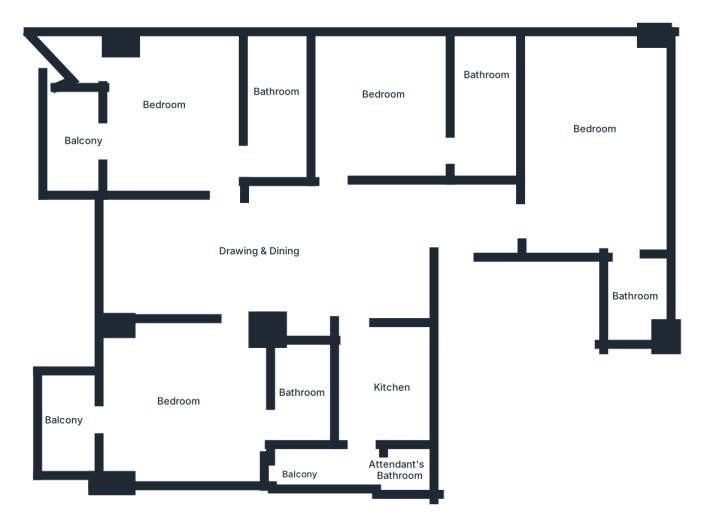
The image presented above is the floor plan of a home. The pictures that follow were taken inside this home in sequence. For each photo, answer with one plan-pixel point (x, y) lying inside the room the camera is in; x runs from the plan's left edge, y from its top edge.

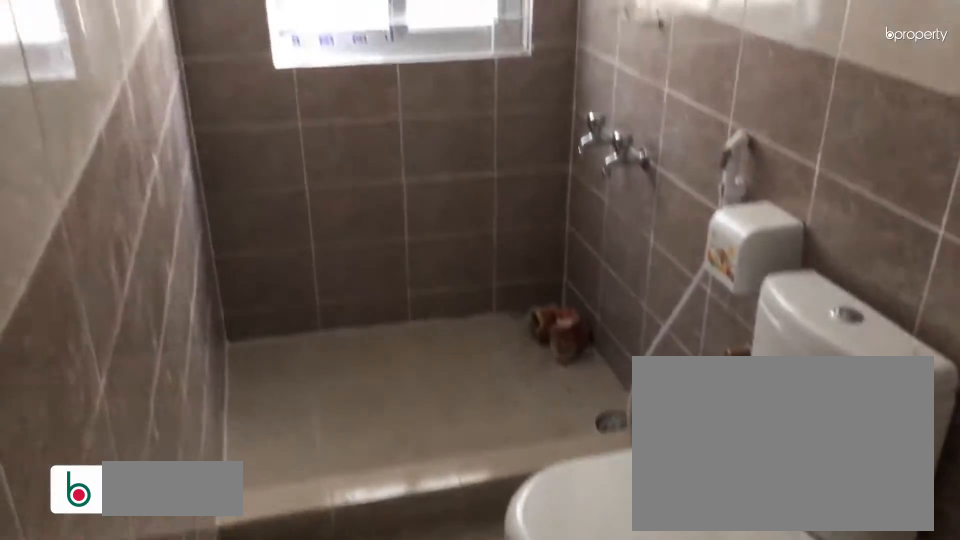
(490, 116)
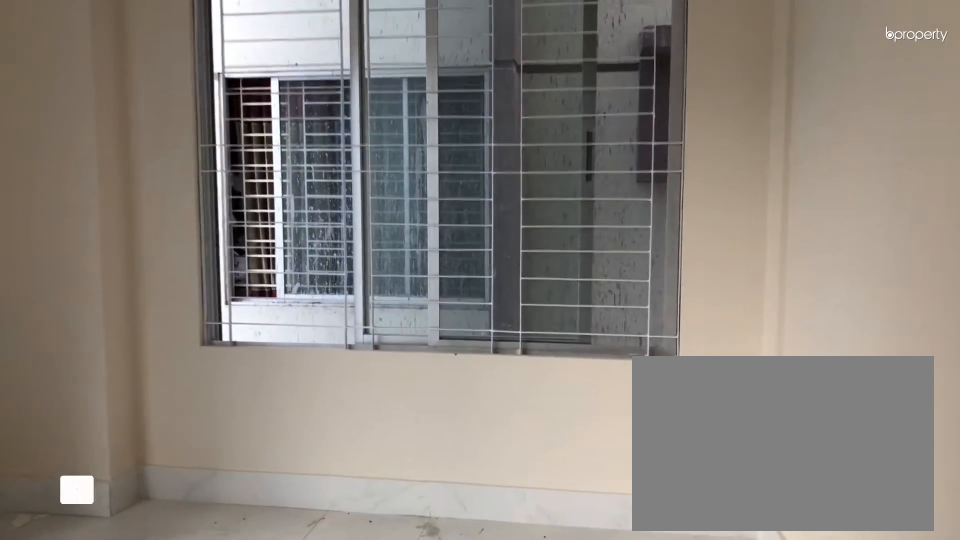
(170, 125)
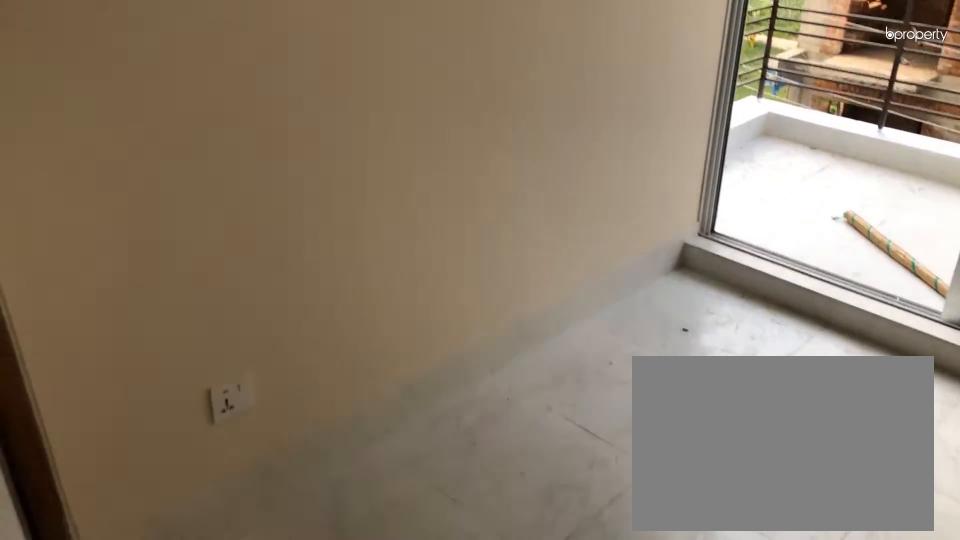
(170, 125)
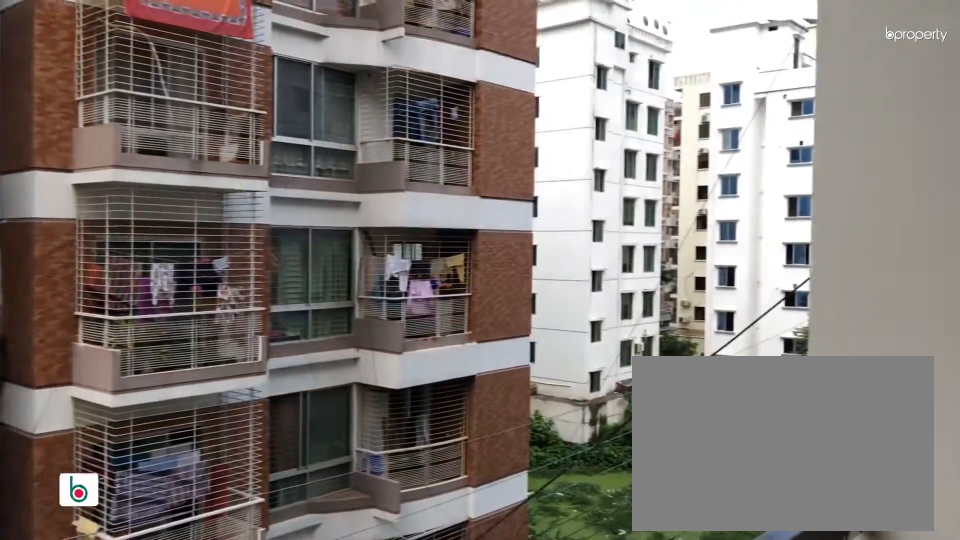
(79, 141)
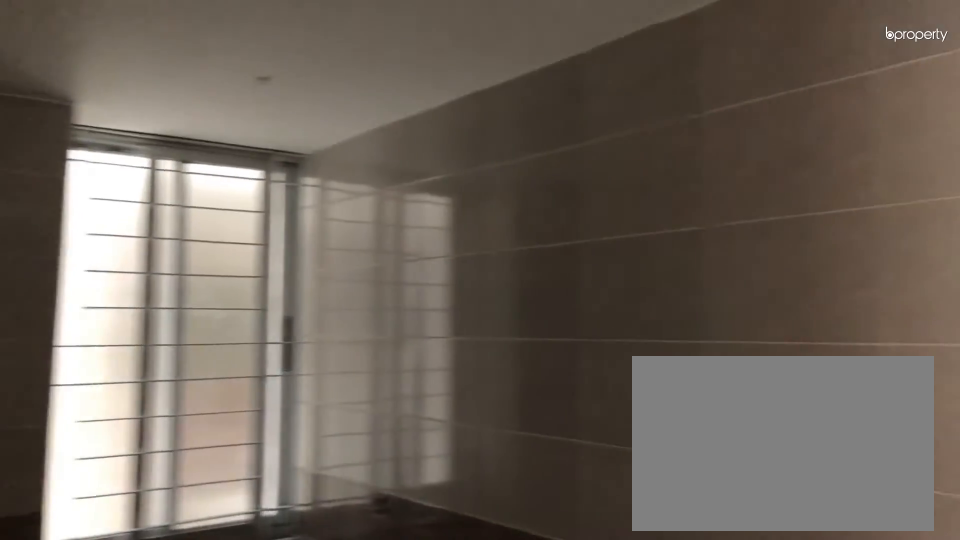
(278, 103)
